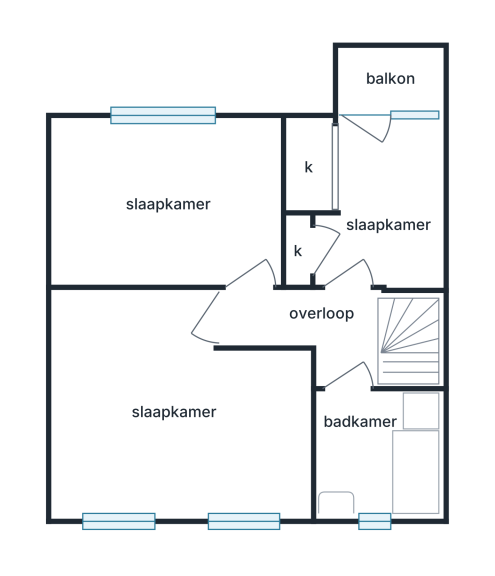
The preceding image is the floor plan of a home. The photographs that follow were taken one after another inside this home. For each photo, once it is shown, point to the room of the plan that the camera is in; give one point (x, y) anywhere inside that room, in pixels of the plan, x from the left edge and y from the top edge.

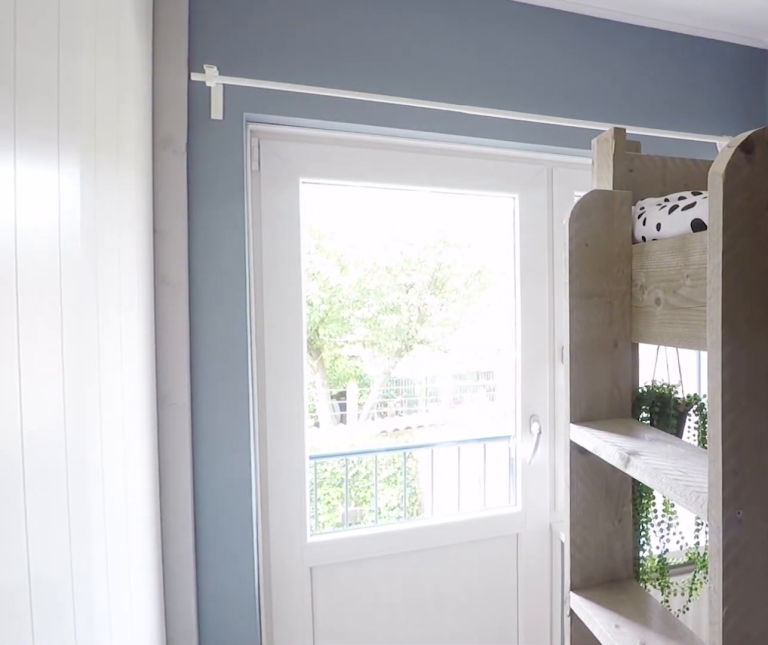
(383, 209)
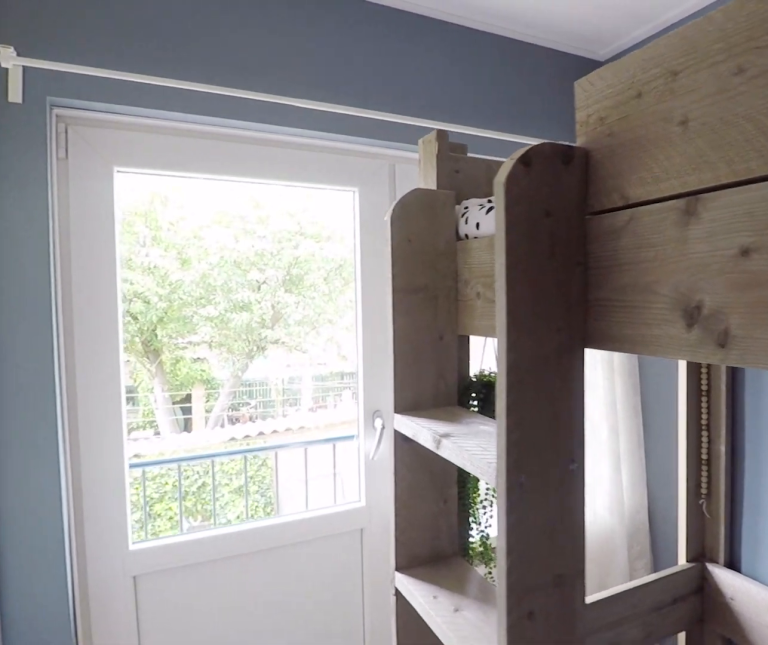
(383, 209)
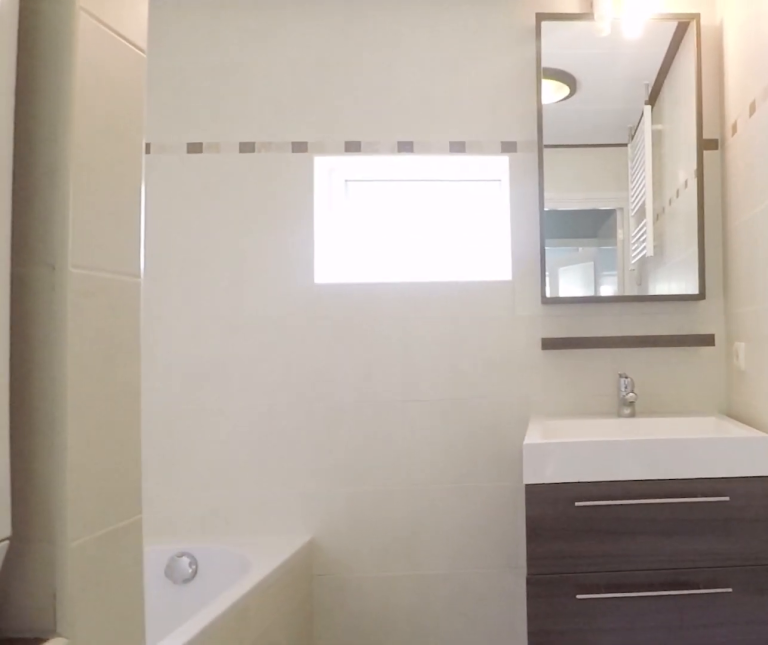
(377, 452)
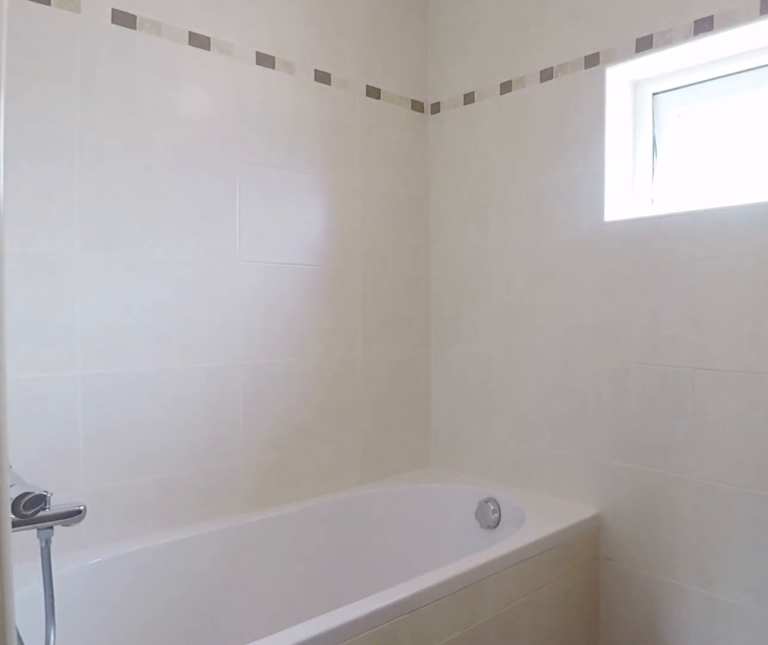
(377, 452)
